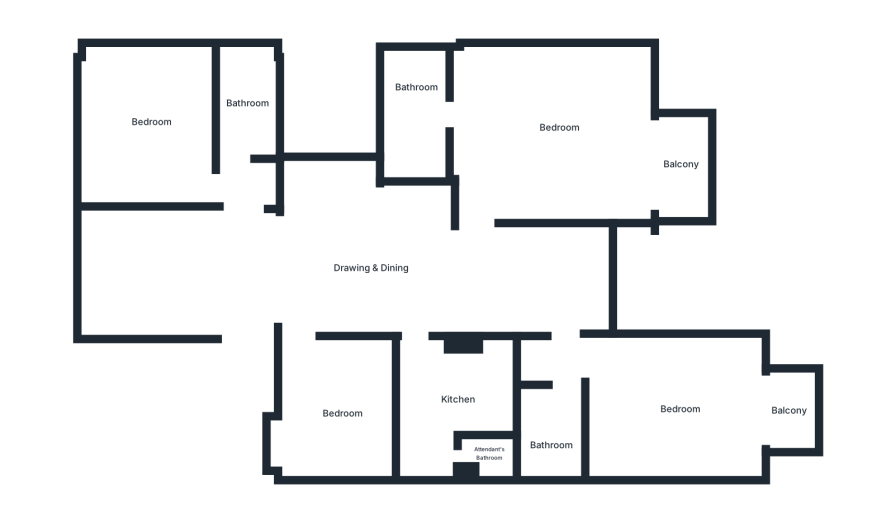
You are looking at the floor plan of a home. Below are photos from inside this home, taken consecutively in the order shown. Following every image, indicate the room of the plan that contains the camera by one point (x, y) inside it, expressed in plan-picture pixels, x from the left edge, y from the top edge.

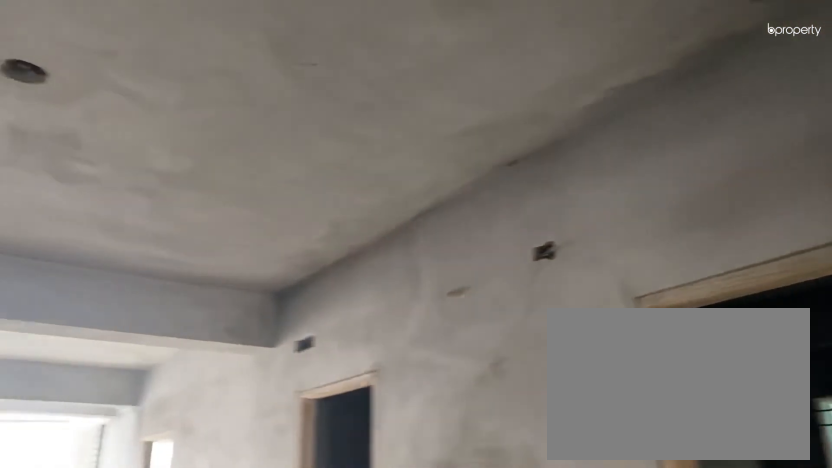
(218, 272)
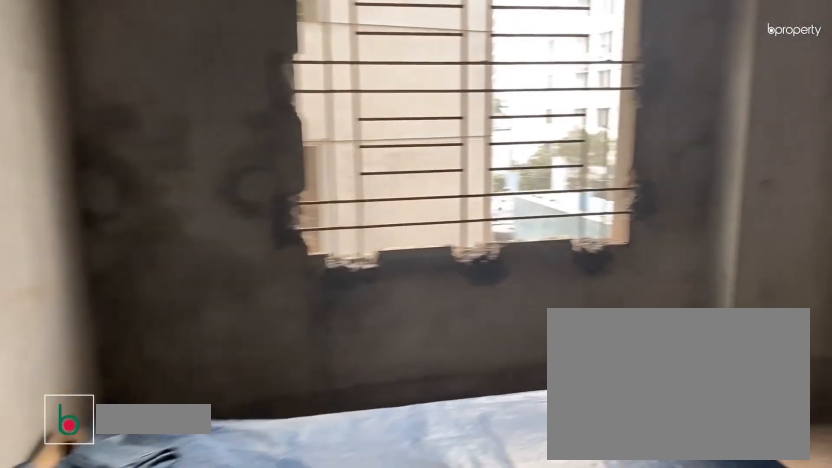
(149, 124)
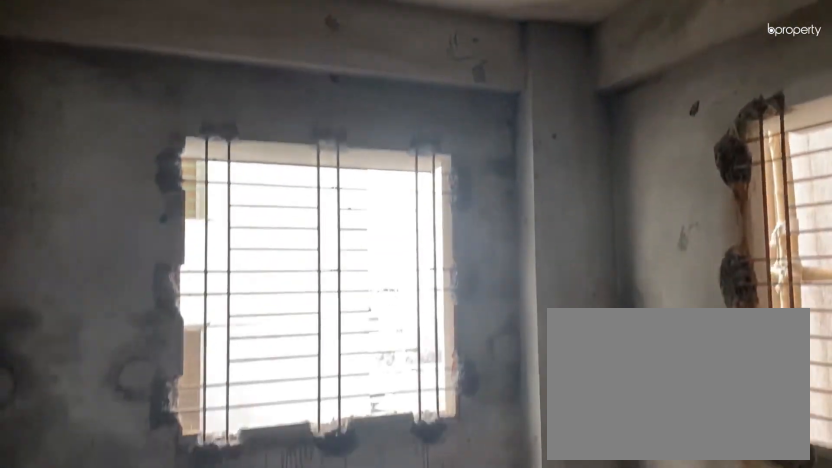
(149, 124)
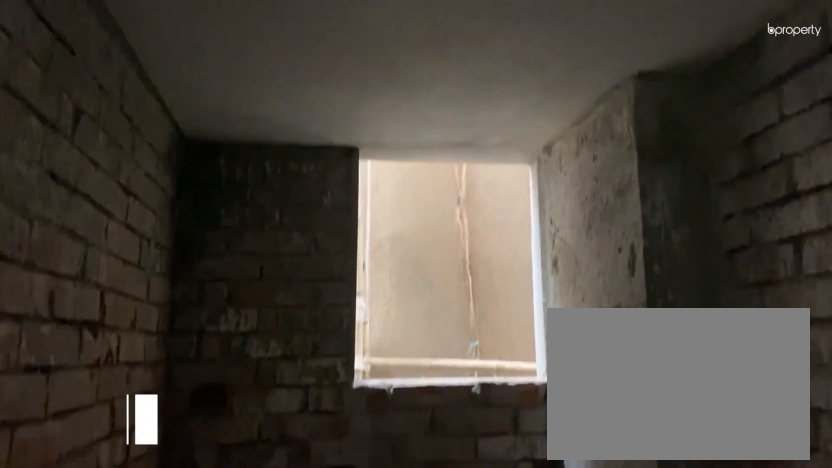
(243, 106)
